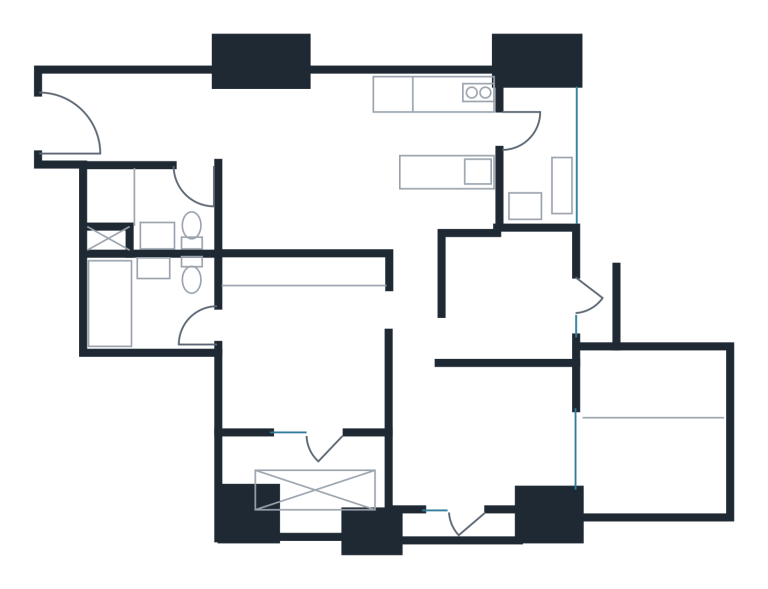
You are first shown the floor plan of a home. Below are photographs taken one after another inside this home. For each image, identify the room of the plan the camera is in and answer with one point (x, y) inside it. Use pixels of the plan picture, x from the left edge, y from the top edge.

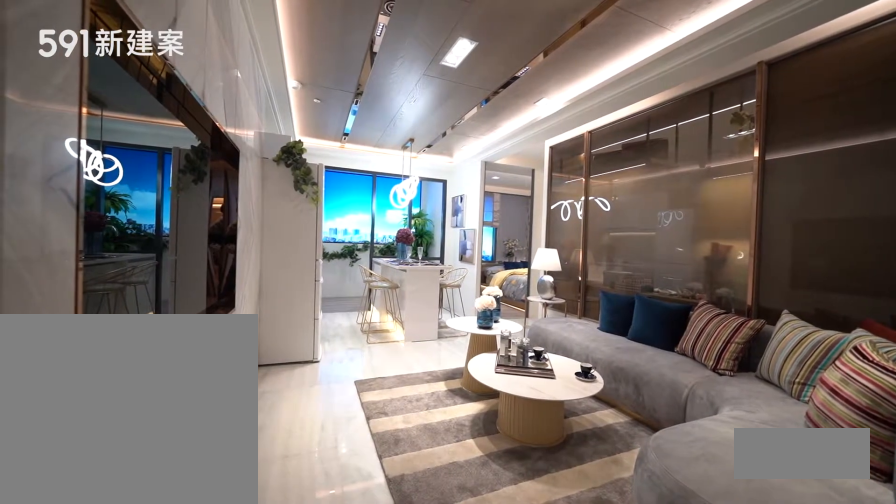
(295, 161)
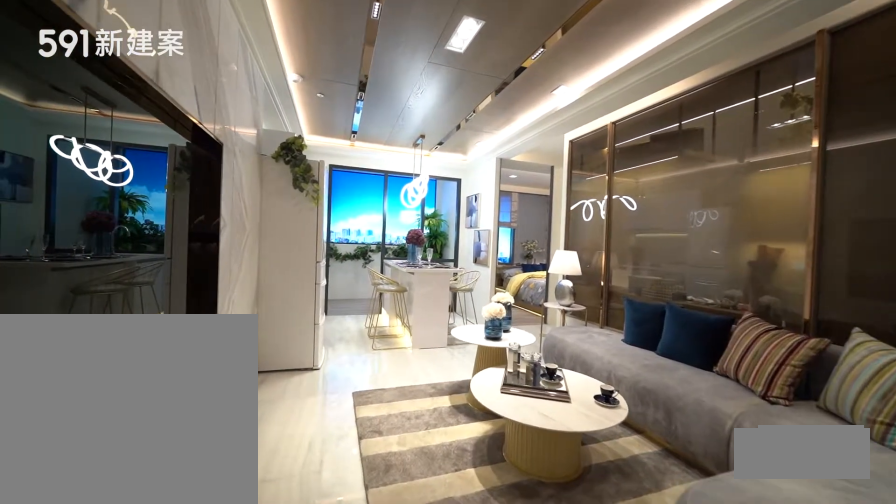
(295, 161)
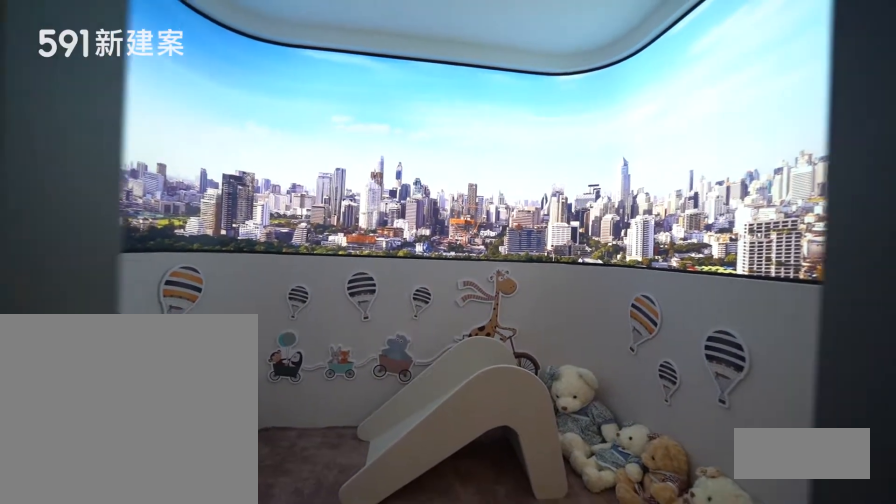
(656, 434)
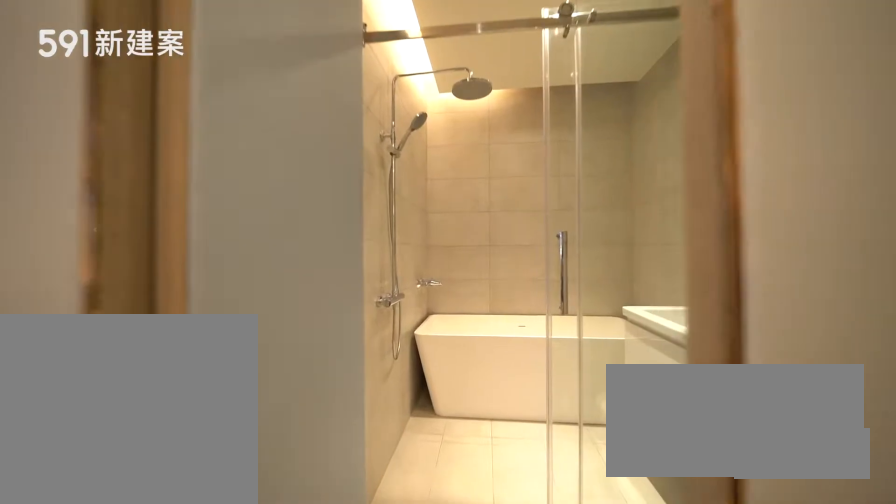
(149, 302)
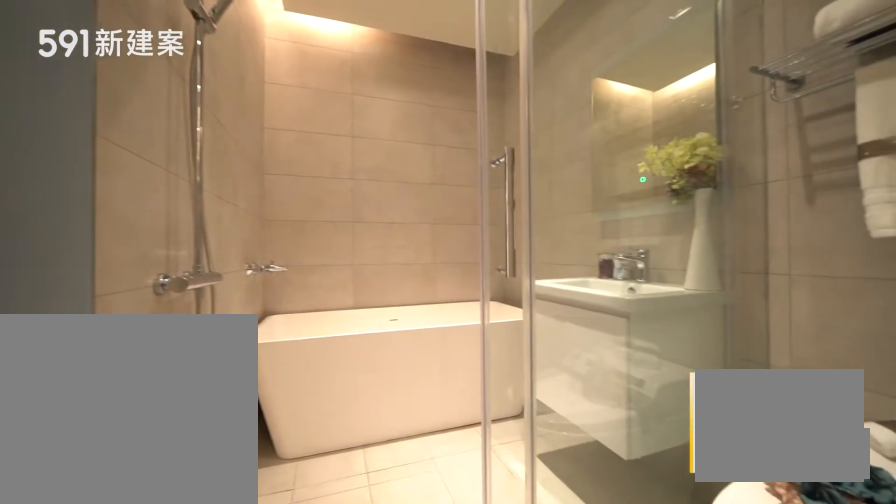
(149, 302)
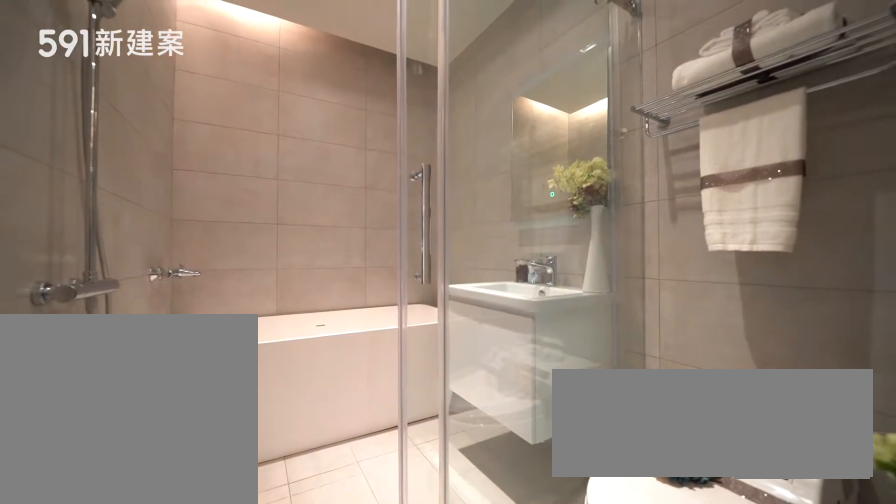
(149, 302)
